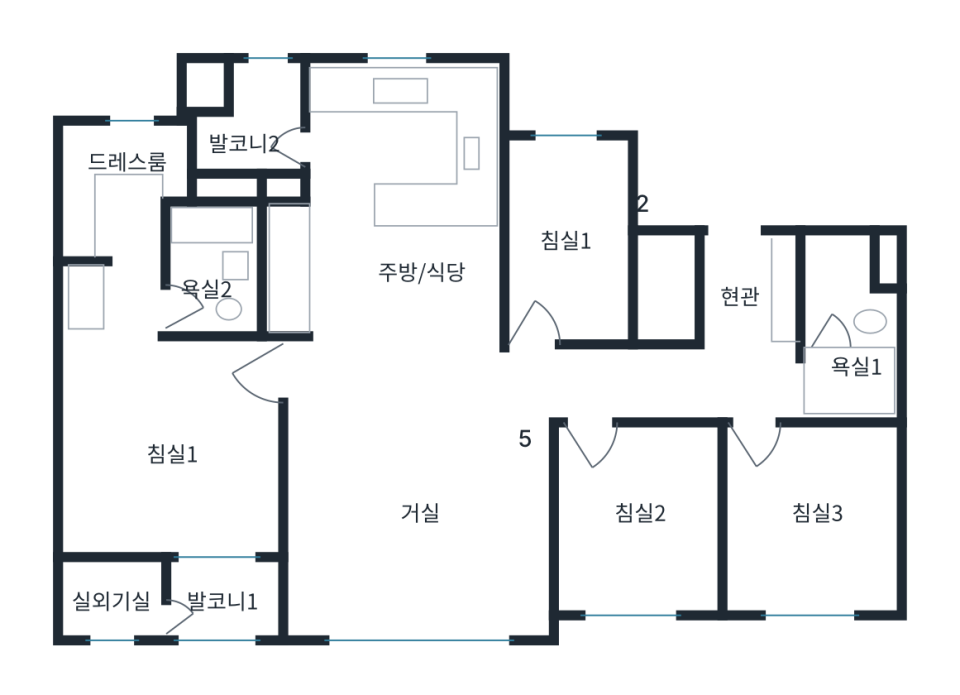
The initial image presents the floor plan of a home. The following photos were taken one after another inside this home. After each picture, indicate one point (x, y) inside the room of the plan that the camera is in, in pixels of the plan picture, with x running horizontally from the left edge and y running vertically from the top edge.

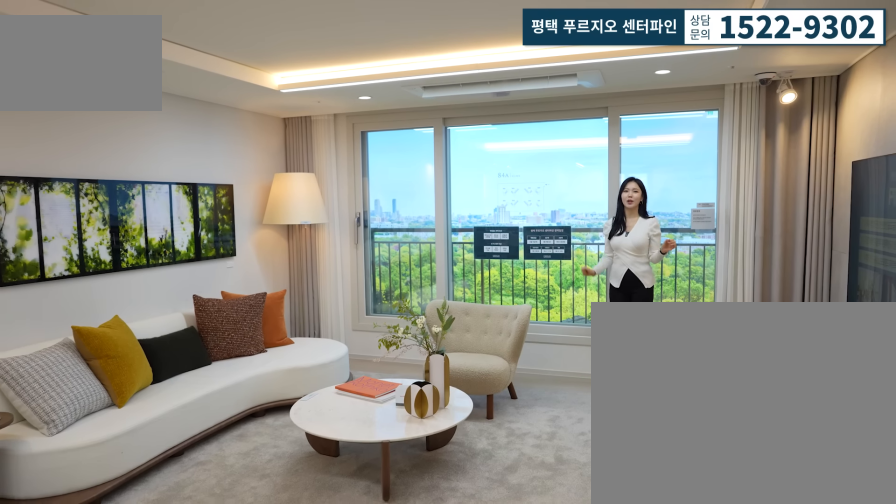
(411, 535)
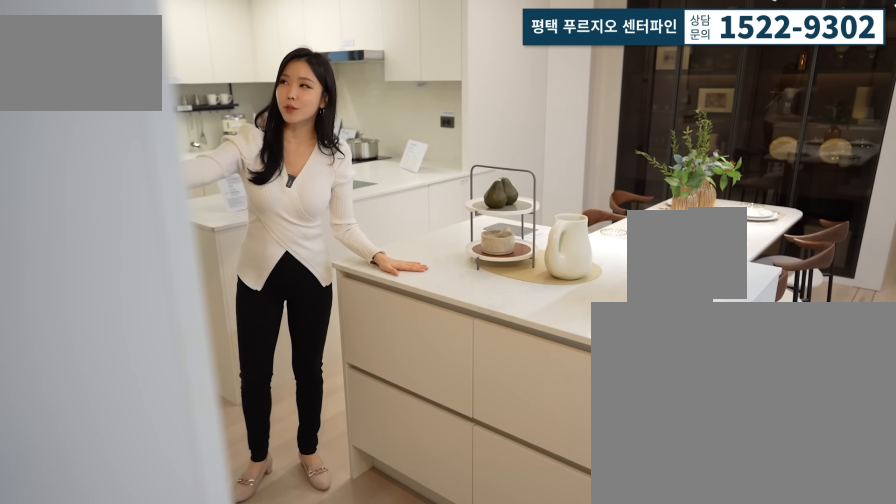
(411, 233)
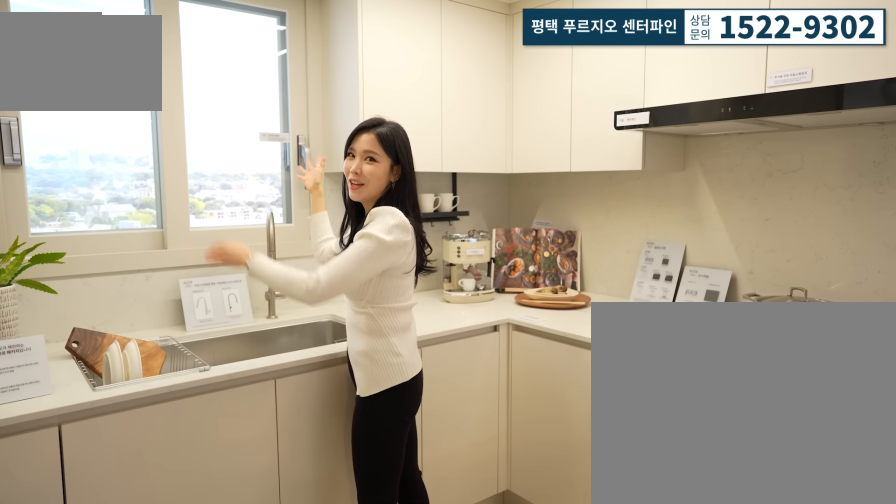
(411, 232)
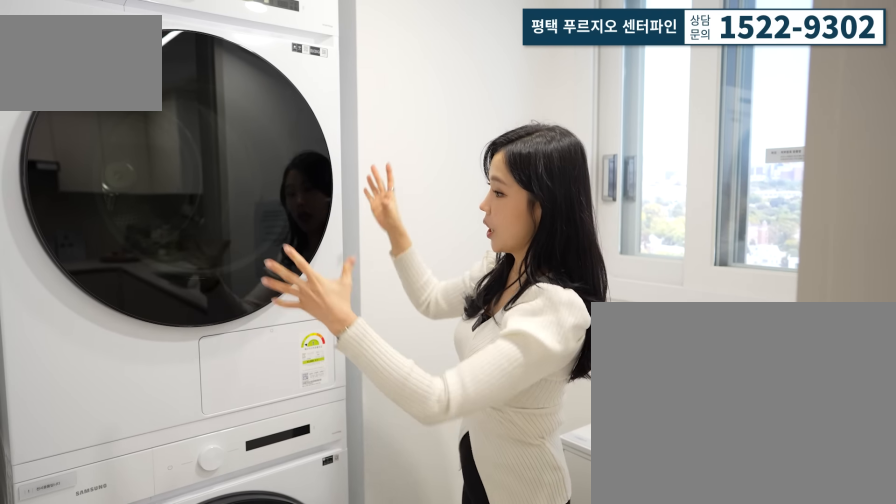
(239, 117)
